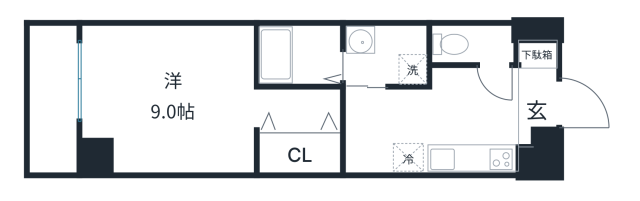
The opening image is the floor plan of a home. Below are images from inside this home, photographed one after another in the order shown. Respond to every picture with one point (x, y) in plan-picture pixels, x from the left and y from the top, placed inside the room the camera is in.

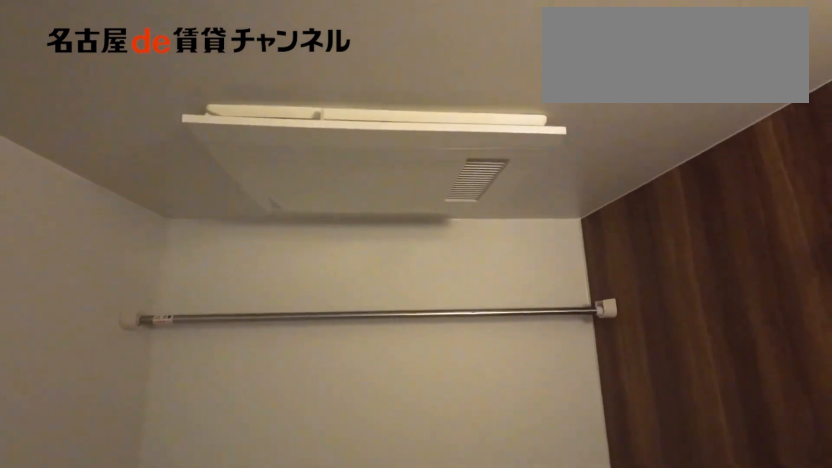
(299, 54)
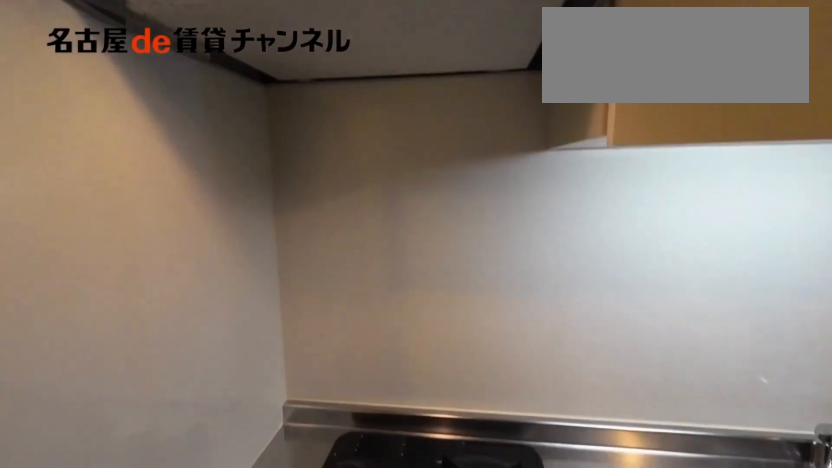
(457, 157)
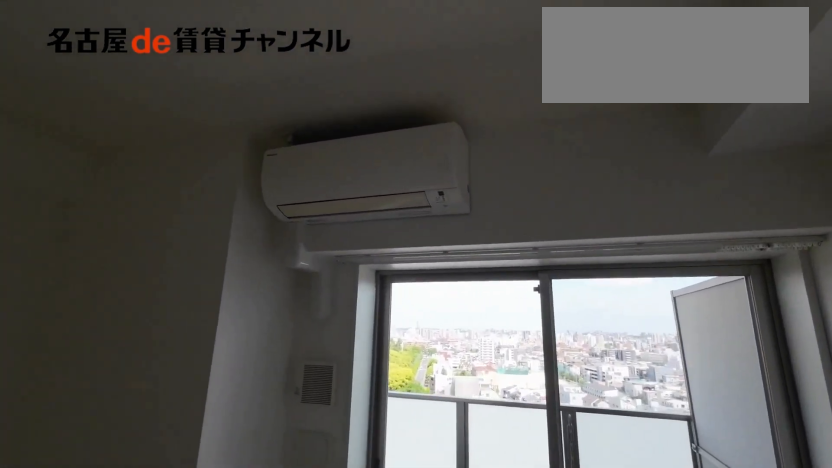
(165, 99)
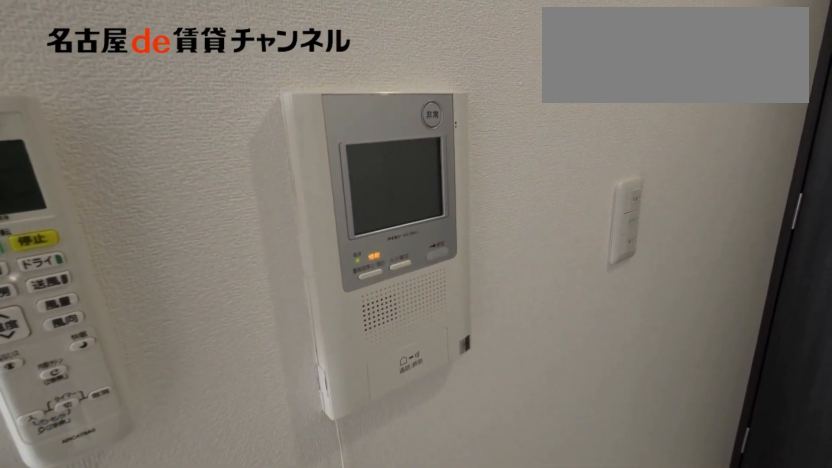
(165, 99)
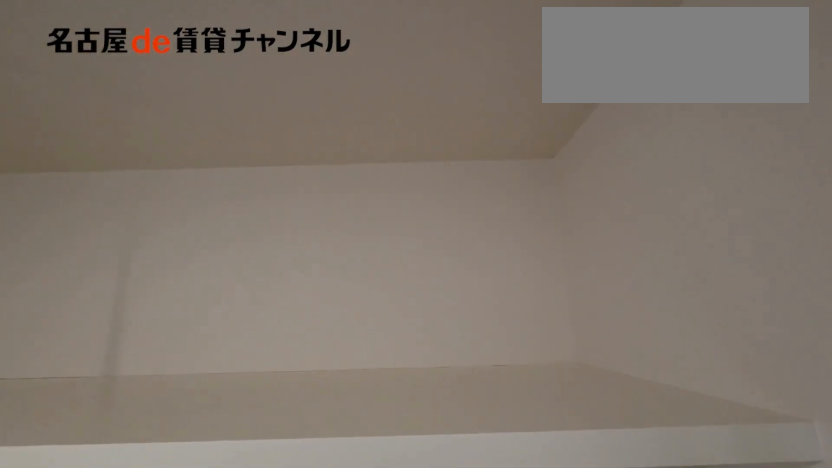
(300, 152)
